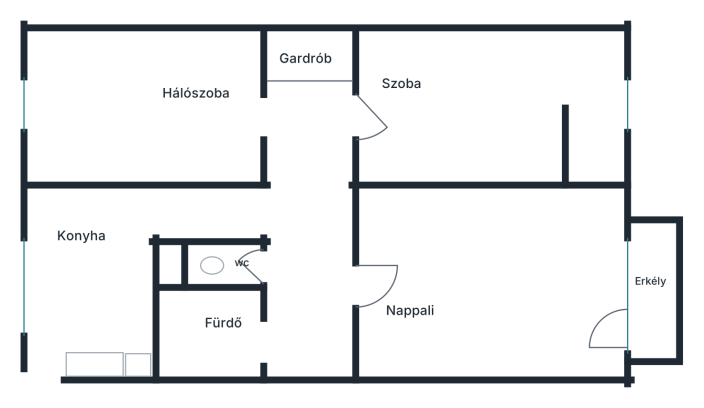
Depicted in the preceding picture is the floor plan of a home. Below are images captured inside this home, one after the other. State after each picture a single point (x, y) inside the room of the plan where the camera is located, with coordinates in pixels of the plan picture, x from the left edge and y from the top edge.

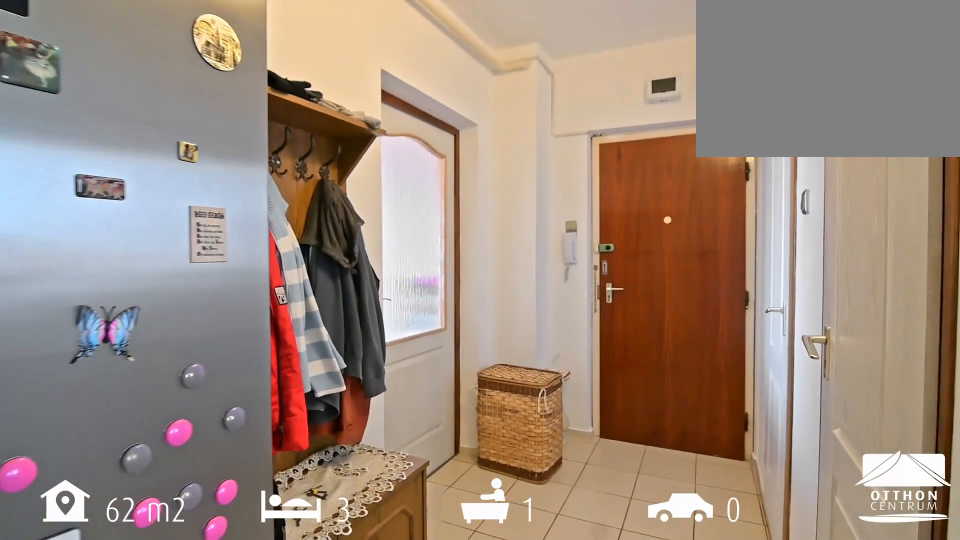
(312, 235)
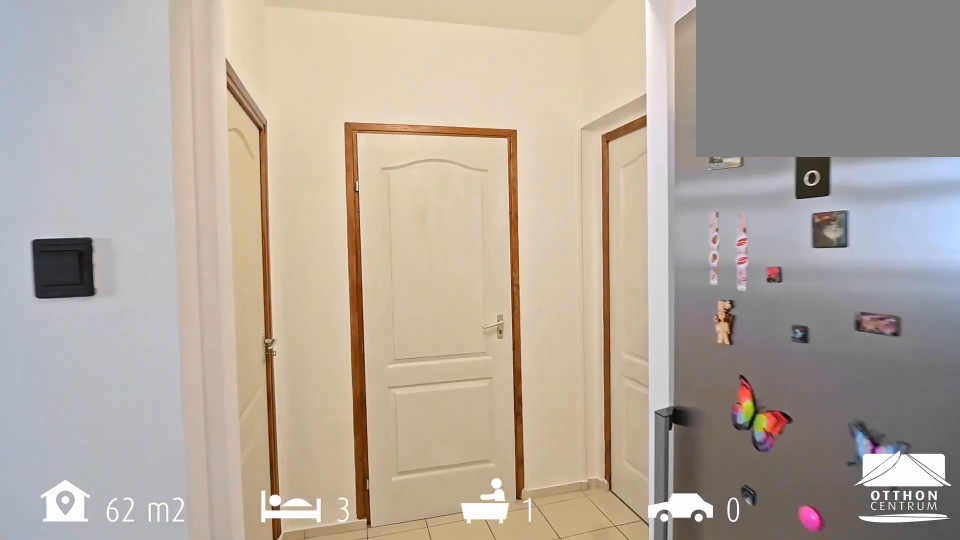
(308, 108)
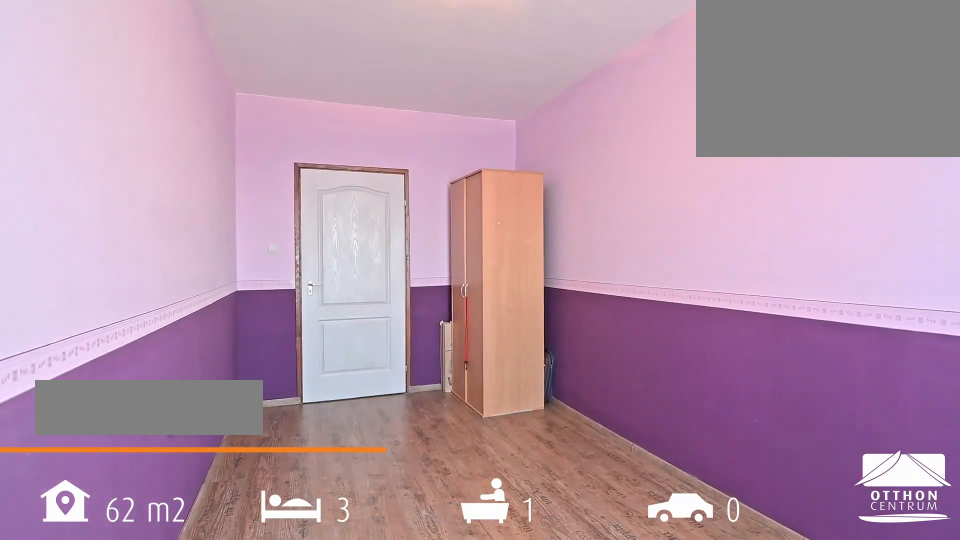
(484, 108)
